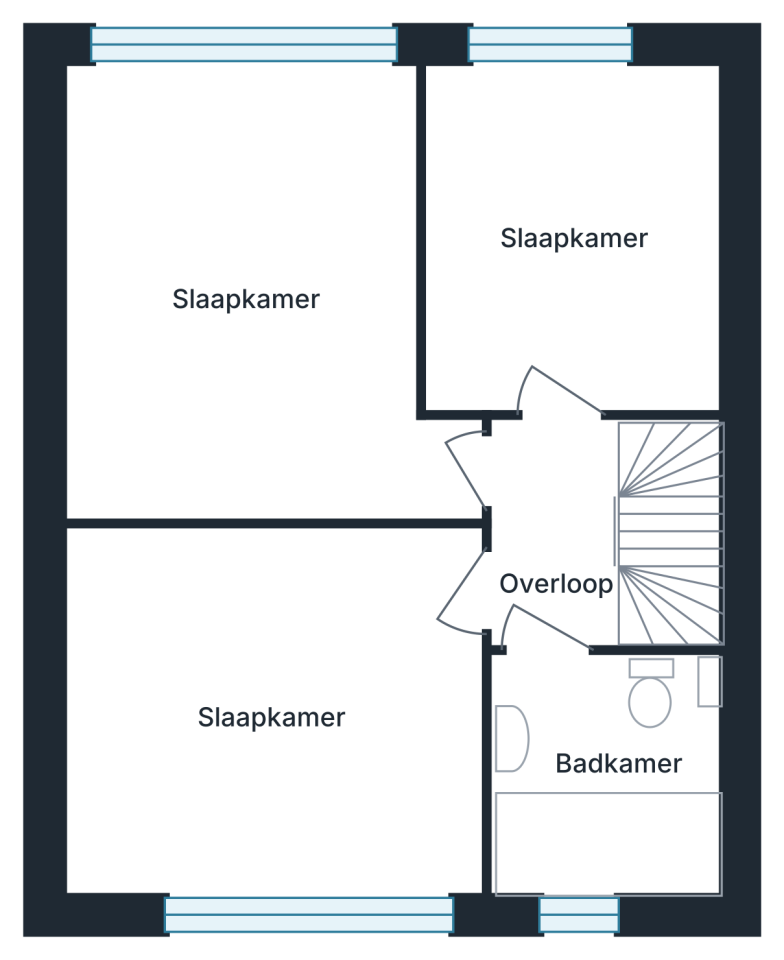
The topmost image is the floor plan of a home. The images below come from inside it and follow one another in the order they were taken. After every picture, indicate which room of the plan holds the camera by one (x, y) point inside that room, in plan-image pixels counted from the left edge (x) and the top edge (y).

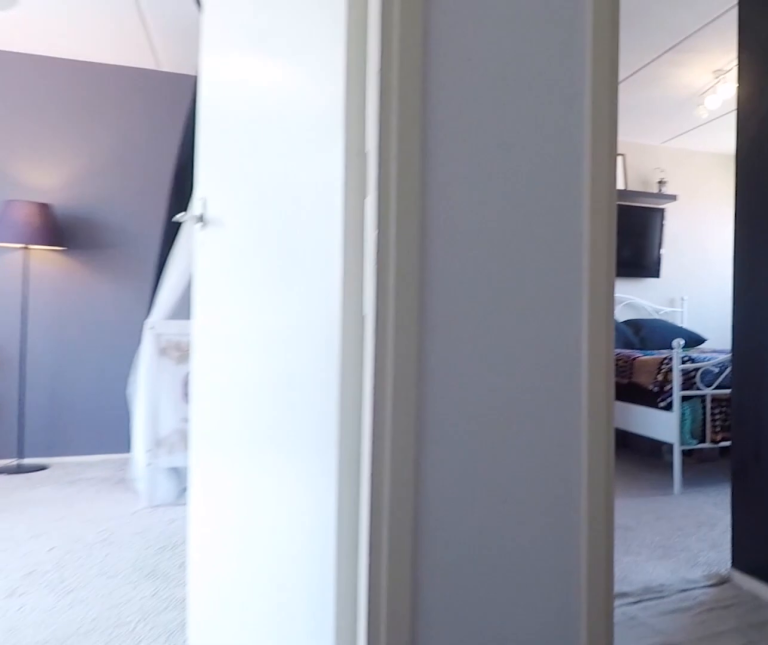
(554, 532)
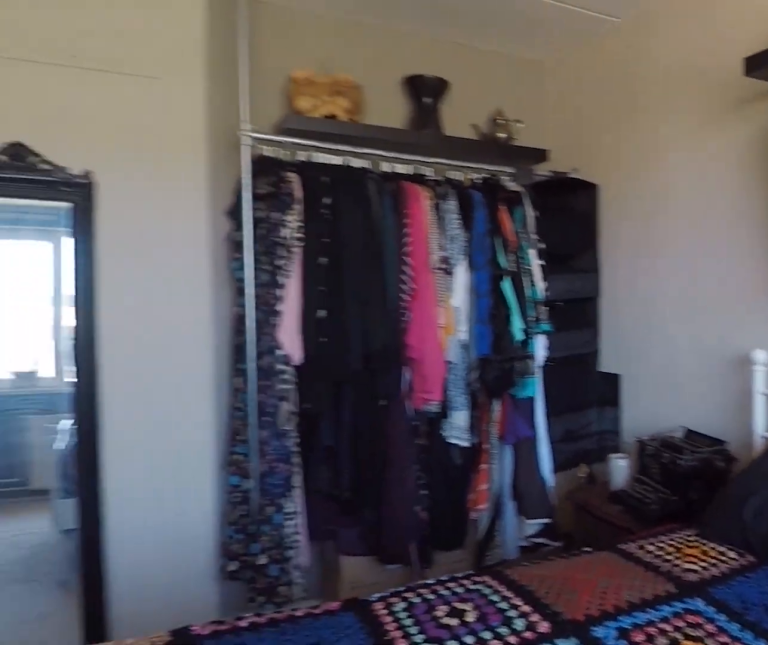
(164, 178)
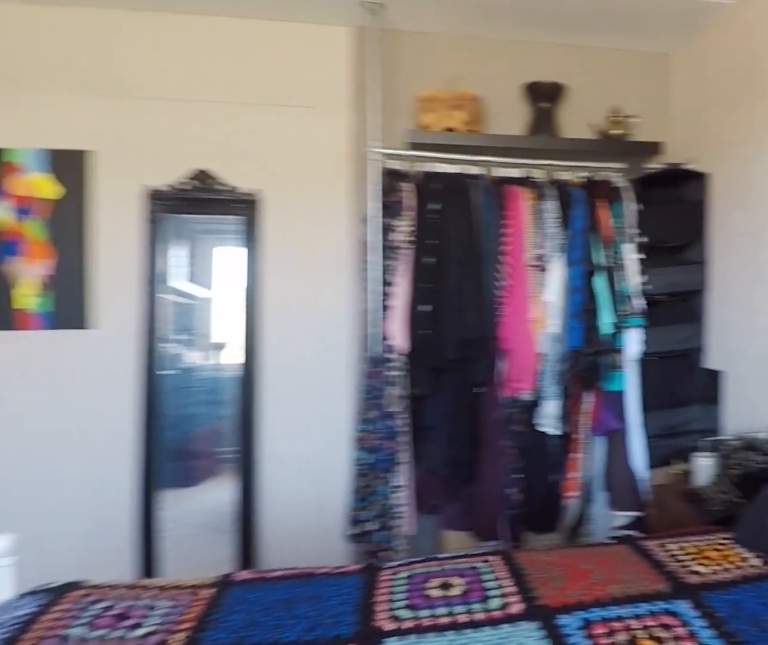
(164, 178)
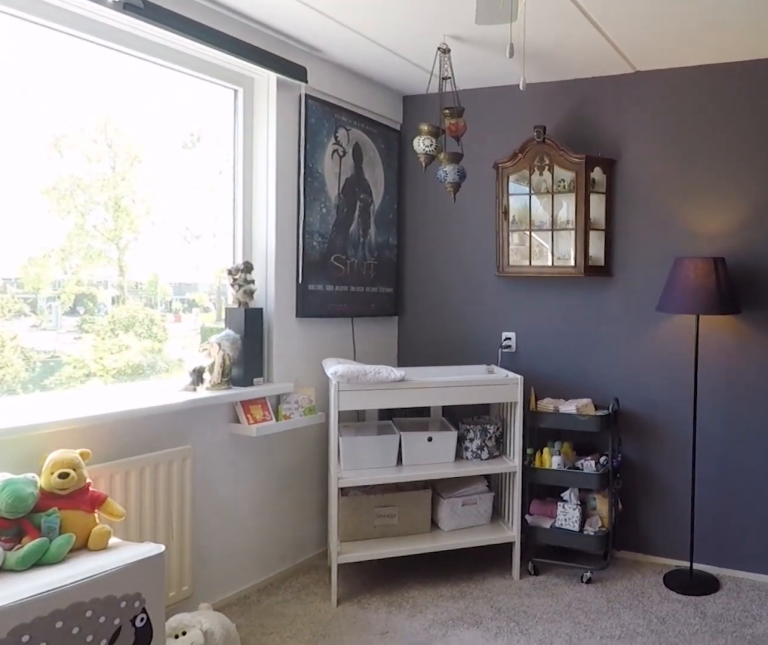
(269, 740)
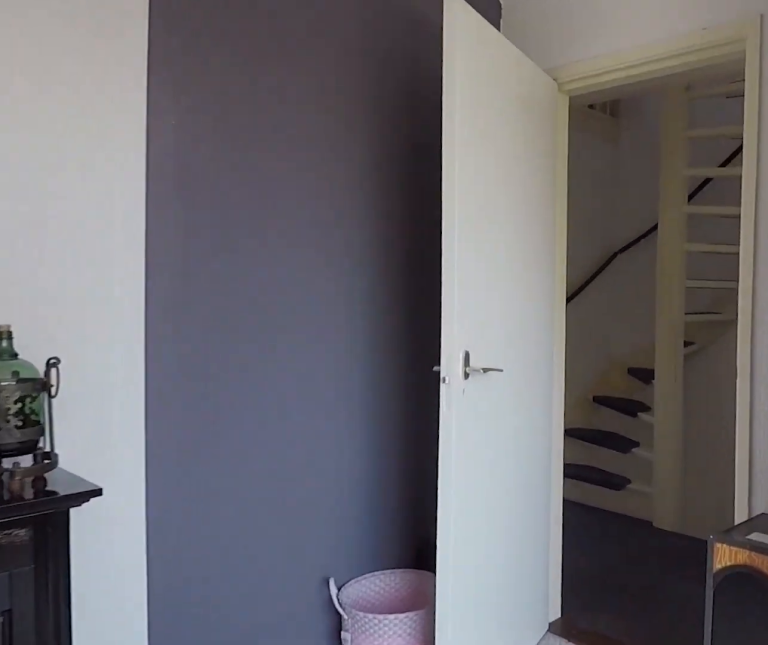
(269, 740)
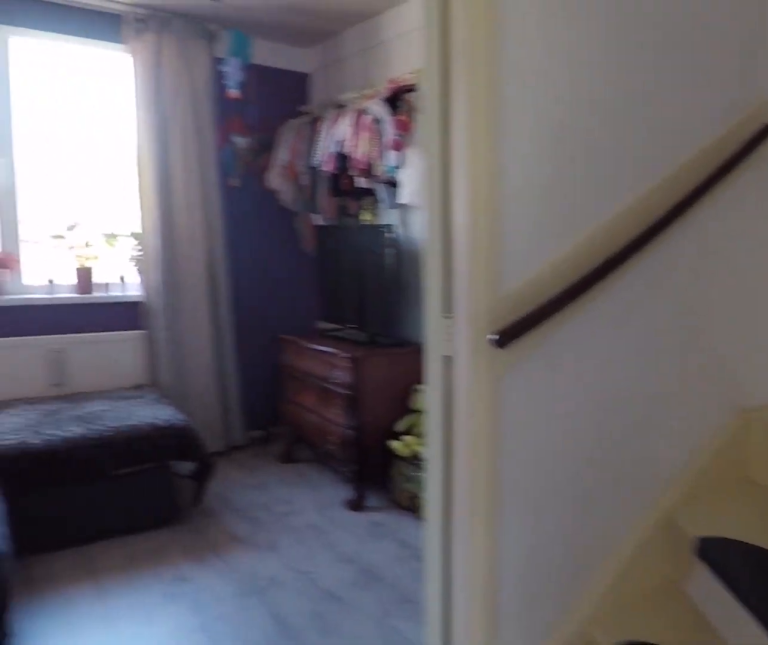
(554, 532)
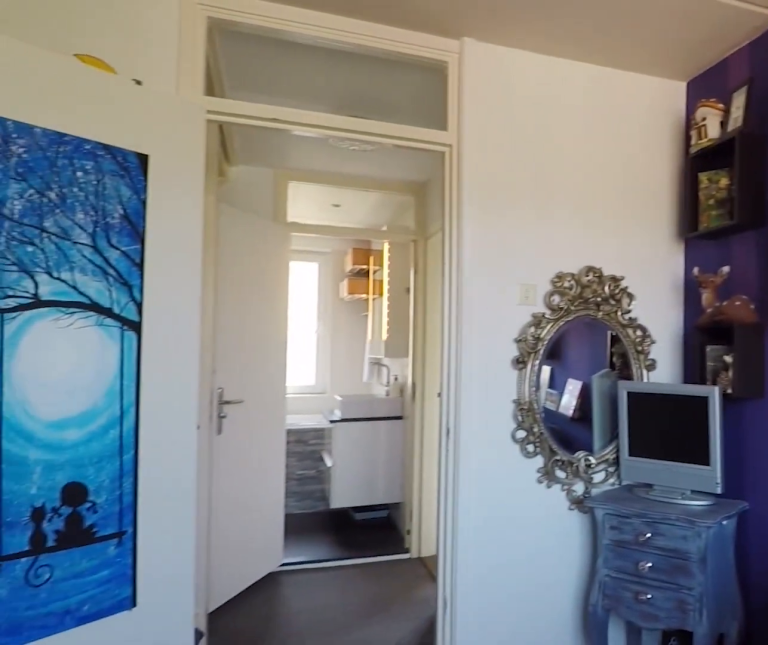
(574, 234)
